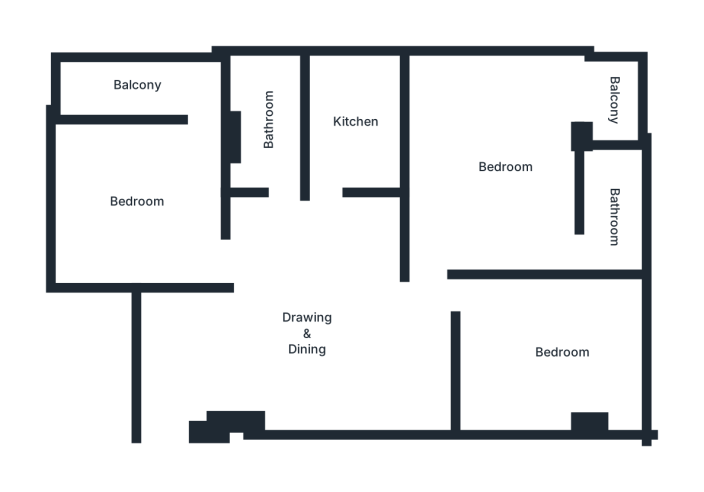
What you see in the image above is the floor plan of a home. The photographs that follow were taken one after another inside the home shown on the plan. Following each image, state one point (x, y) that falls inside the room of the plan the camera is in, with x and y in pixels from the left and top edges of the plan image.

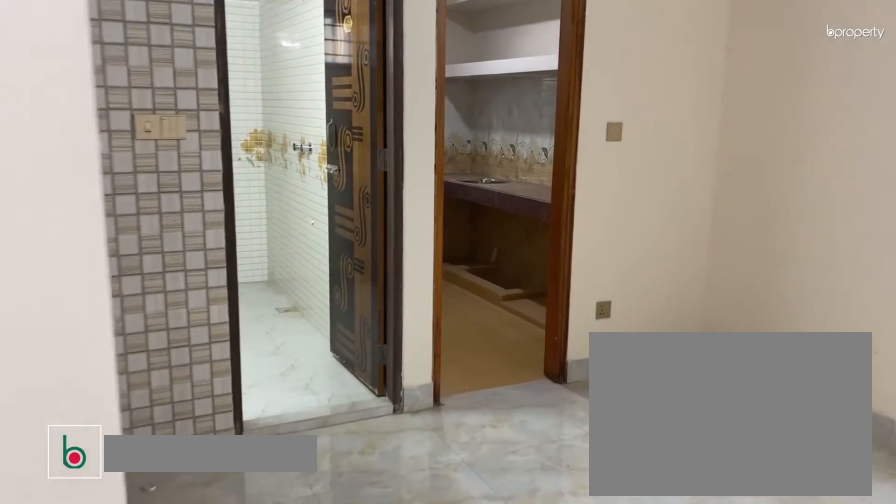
(314, 339)
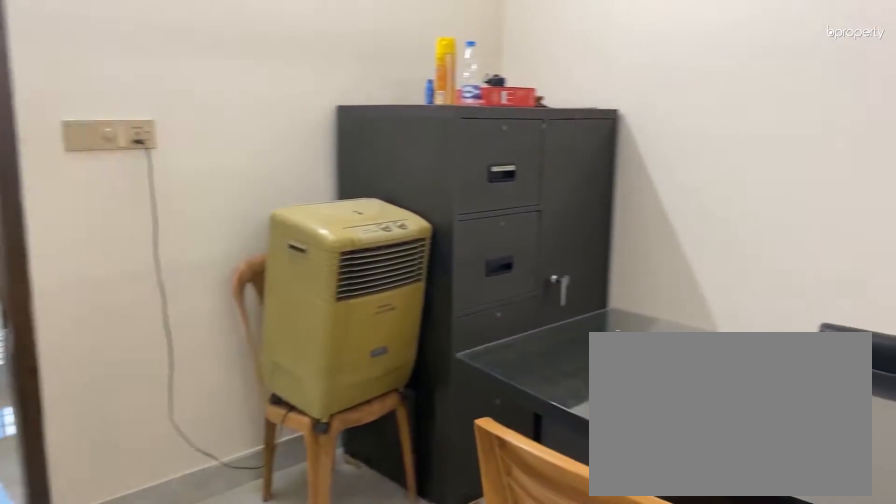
(314, 339)
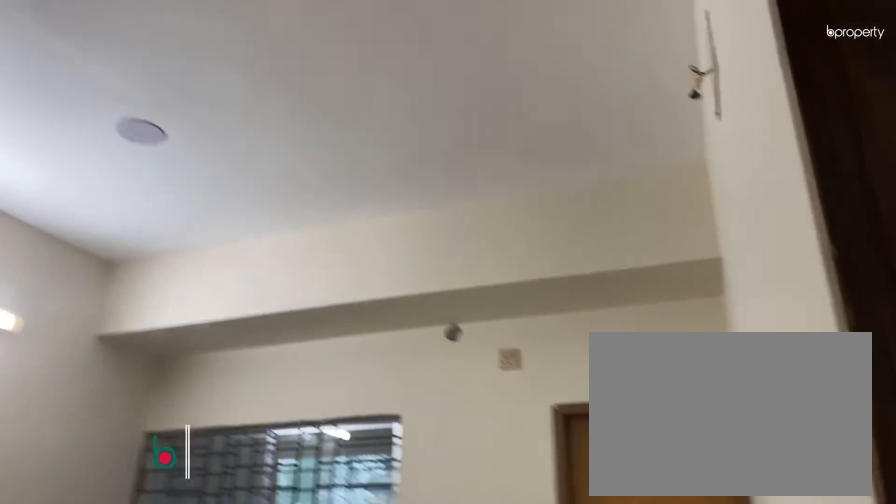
(142, 203)
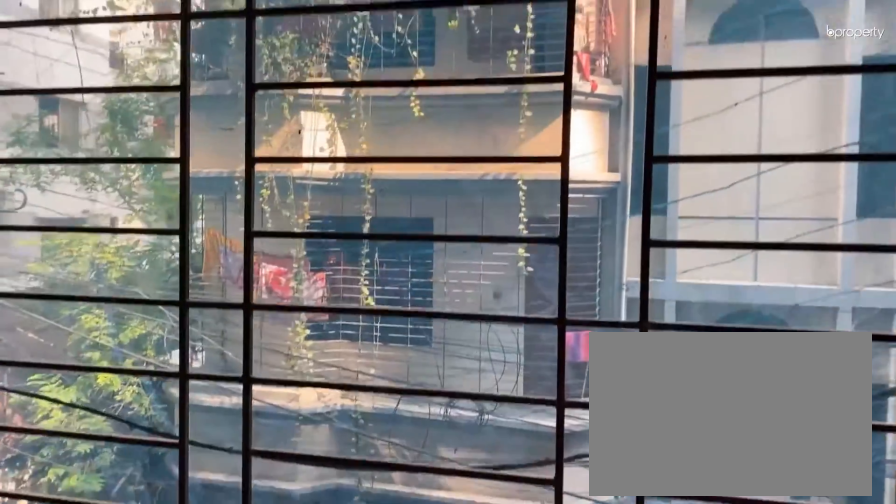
(150, 83)
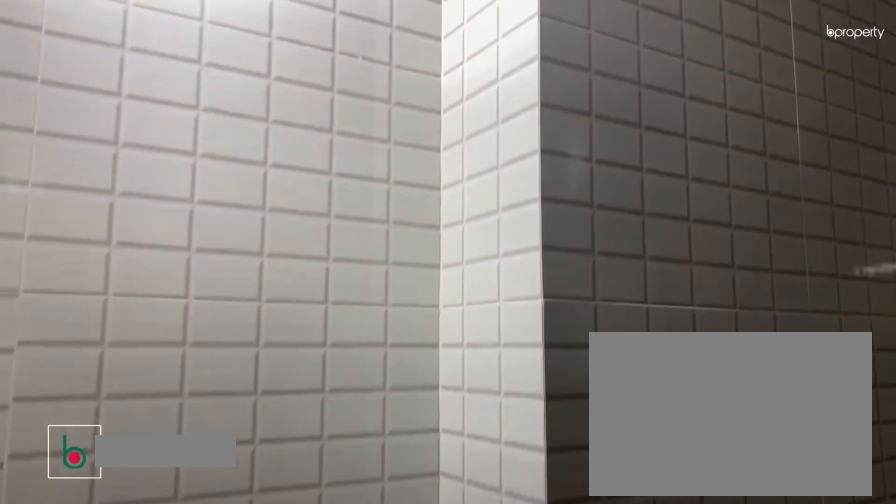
(271, 117)
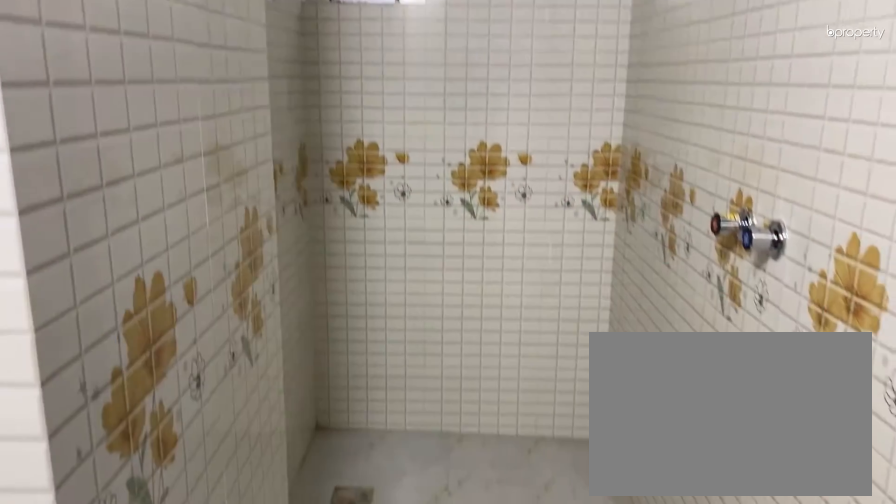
(271, 117)
